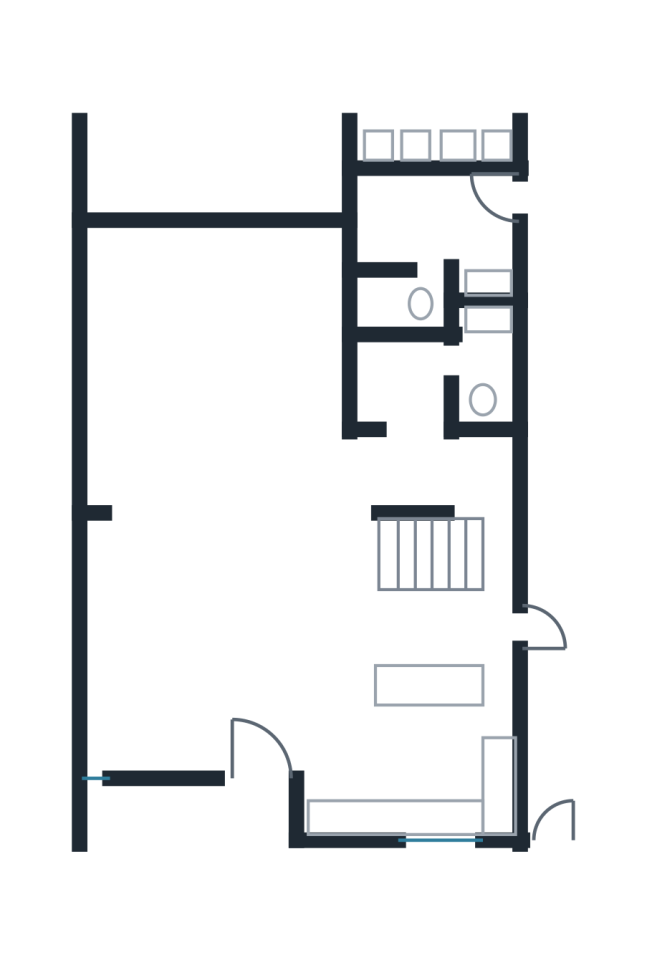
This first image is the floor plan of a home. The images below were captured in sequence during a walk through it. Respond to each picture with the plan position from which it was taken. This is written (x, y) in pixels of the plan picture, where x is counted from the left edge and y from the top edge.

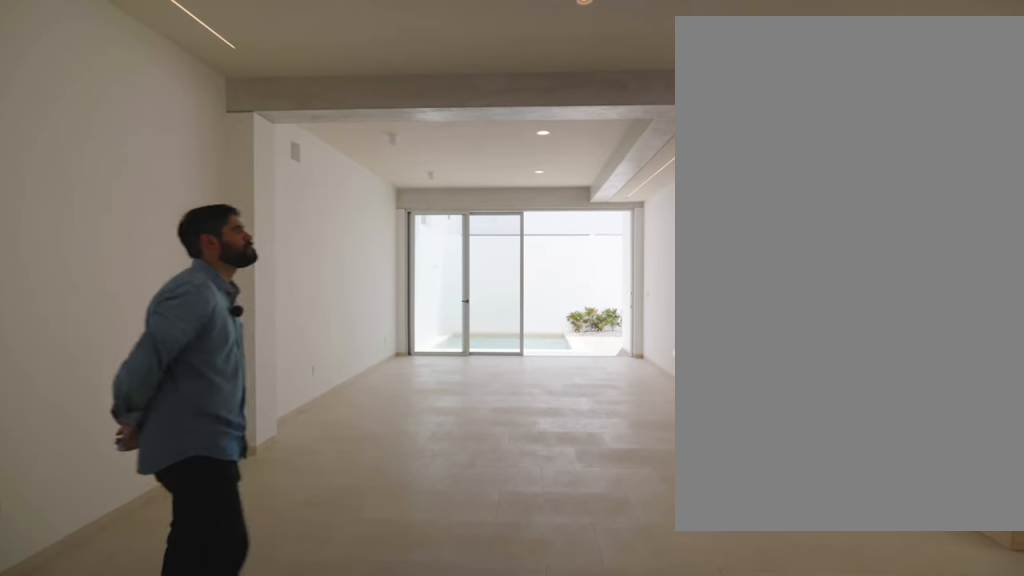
(213, 635)
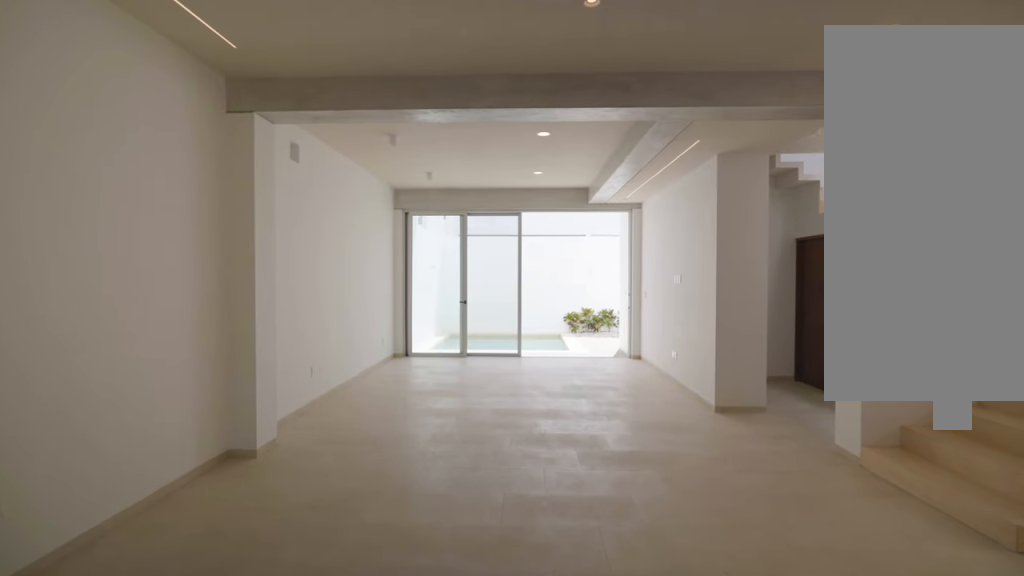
(213, 635)
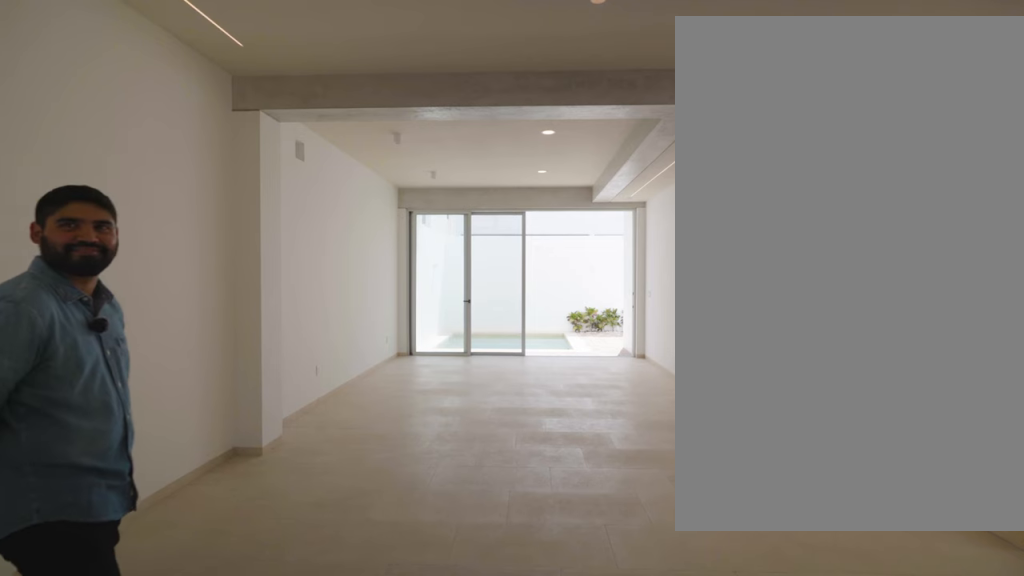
(214, 633)
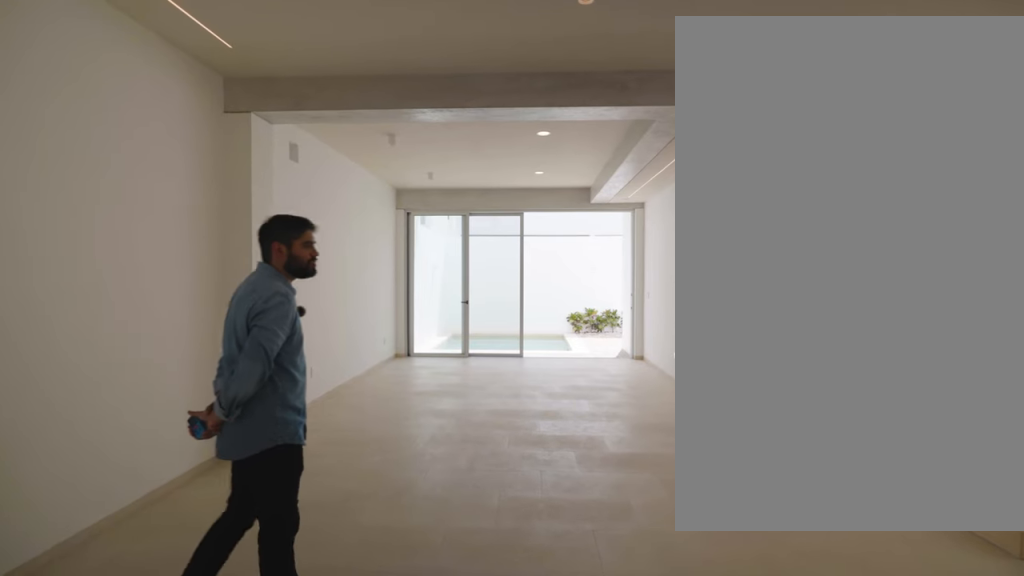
(213, 634)
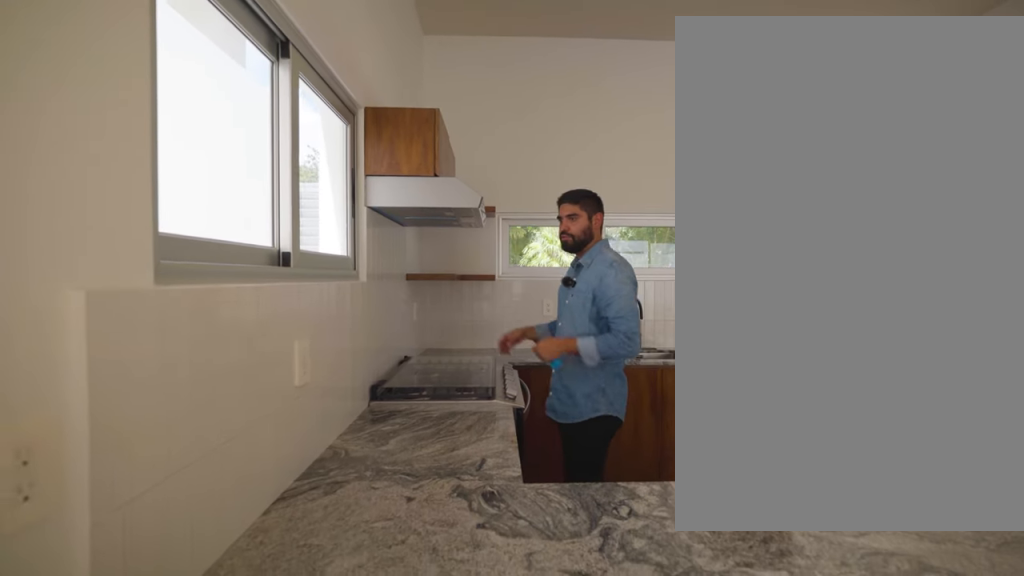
(401, 645)
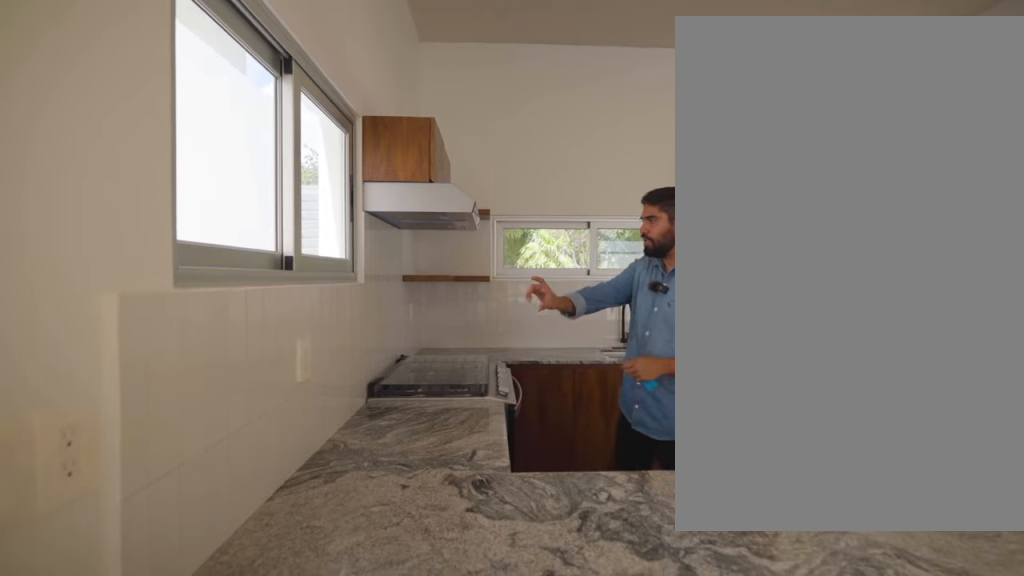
(401, 645)
